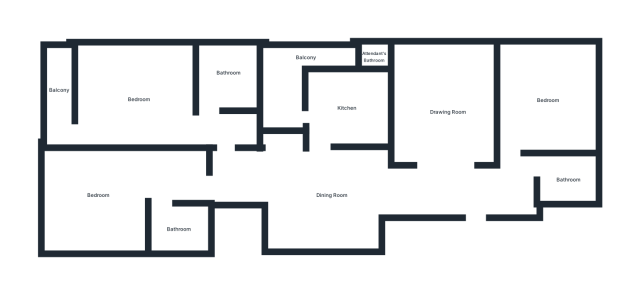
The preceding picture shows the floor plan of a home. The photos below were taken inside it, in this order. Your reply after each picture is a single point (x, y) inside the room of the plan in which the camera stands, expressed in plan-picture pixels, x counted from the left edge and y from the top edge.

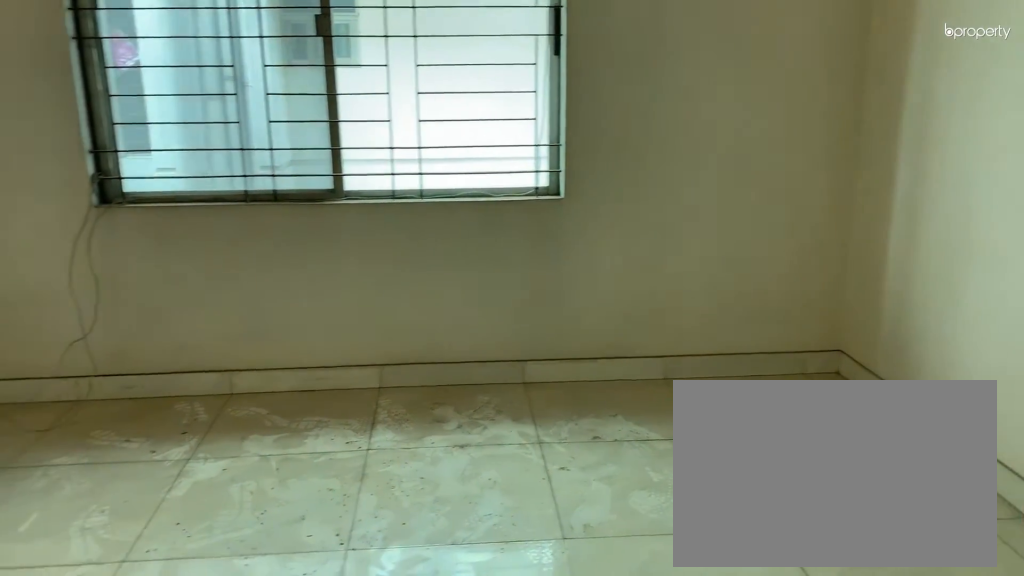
(449, 106)
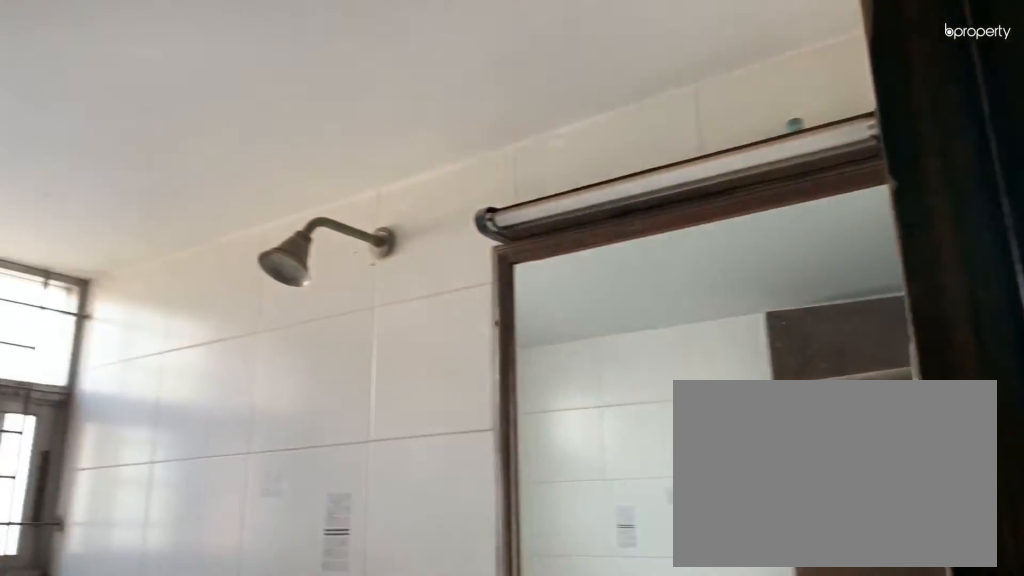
(568, 179)
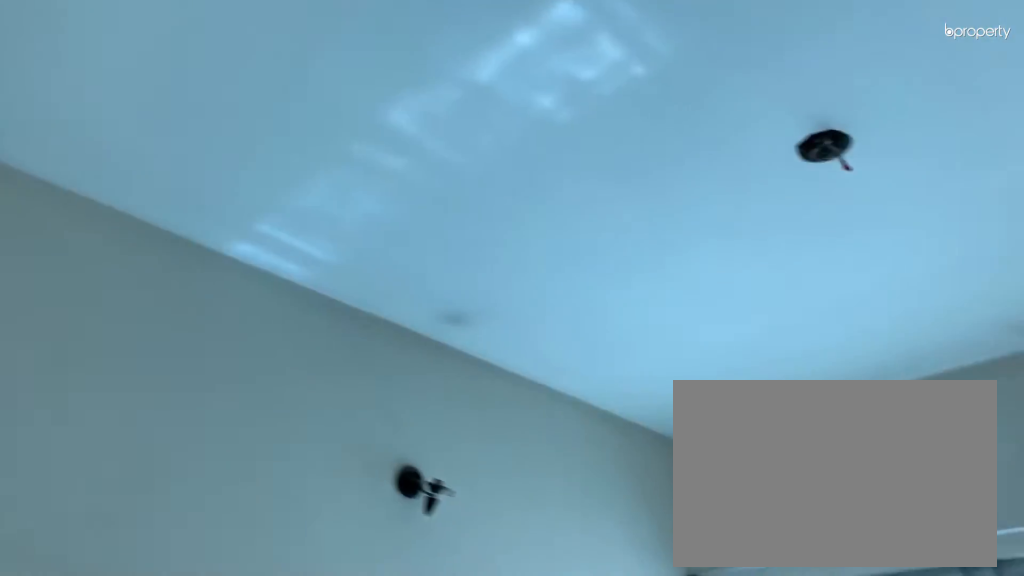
(96, 207)
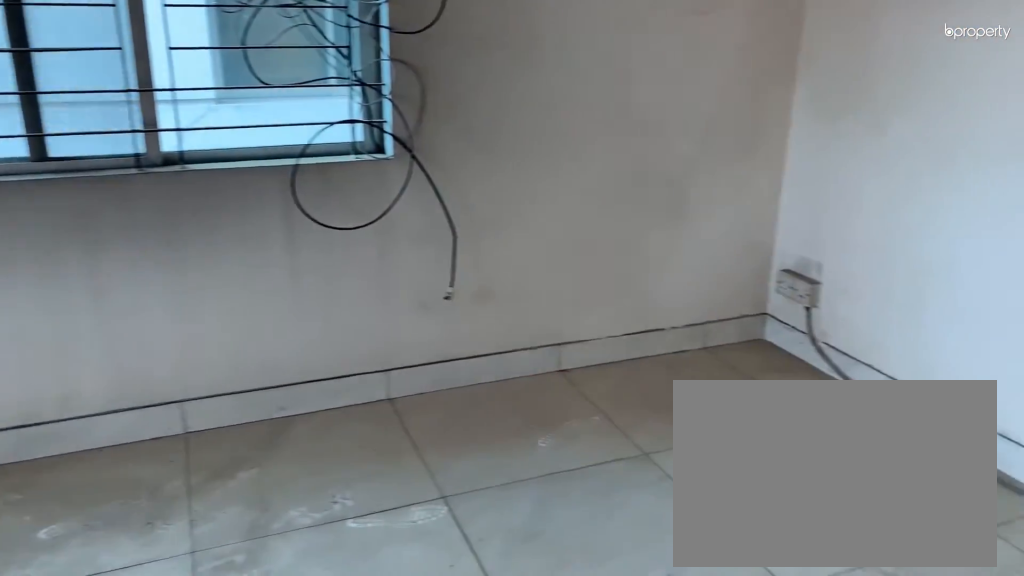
(141, 101)
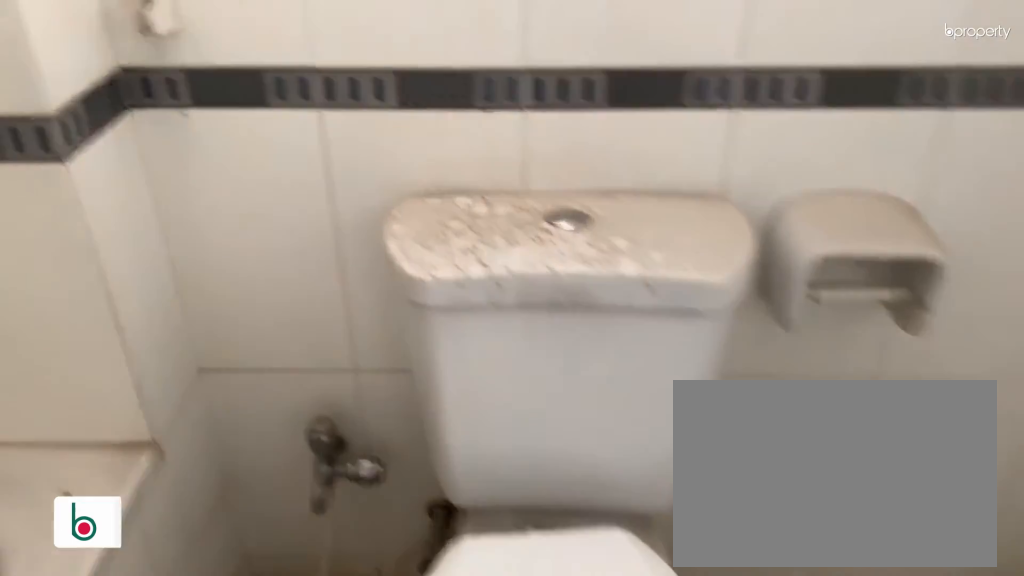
(230, 72)
